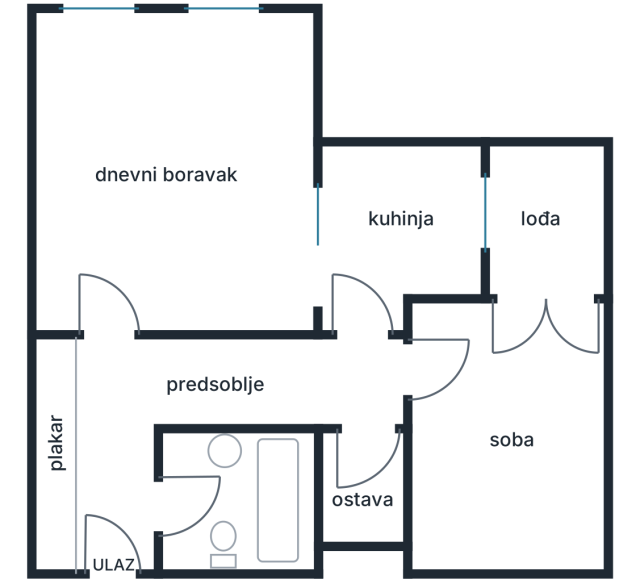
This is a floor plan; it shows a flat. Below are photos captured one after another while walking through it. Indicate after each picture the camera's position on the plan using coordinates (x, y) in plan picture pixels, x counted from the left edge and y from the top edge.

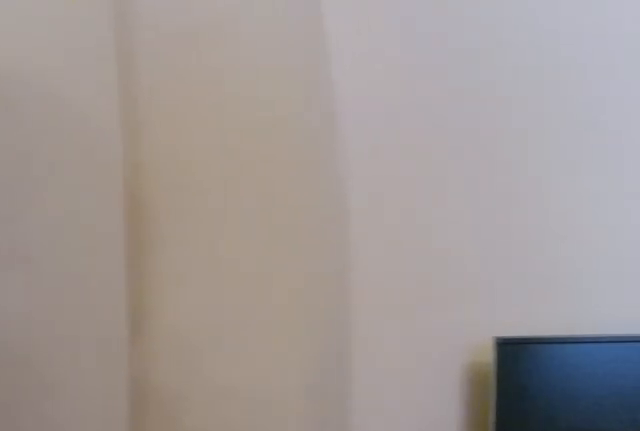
(269, 240)
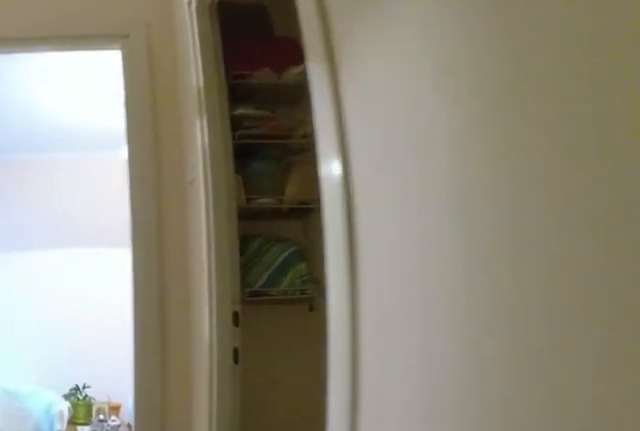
(232, 382)
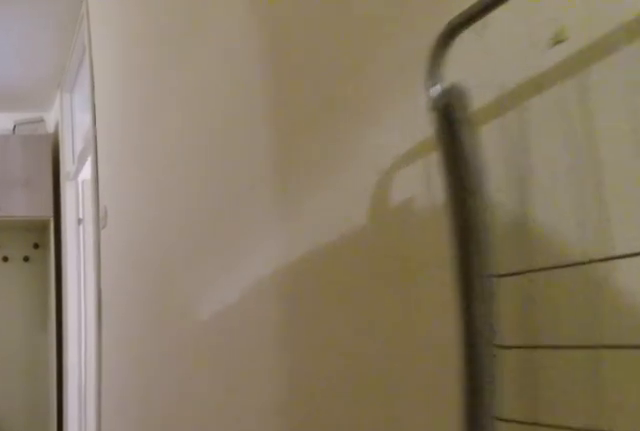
(313, 388)
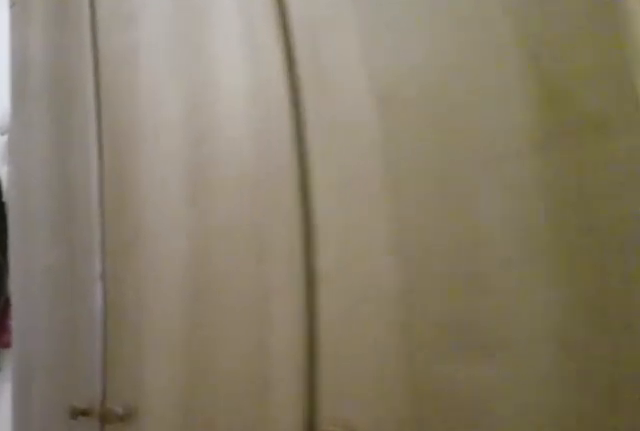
(101, 426)
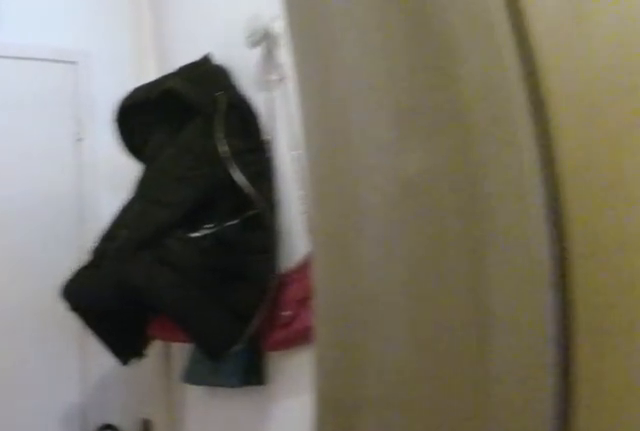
(117, 477)
